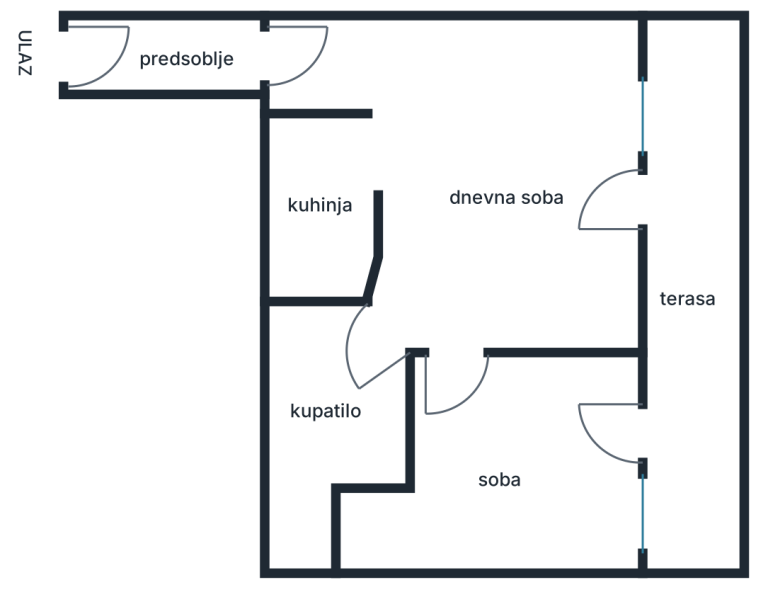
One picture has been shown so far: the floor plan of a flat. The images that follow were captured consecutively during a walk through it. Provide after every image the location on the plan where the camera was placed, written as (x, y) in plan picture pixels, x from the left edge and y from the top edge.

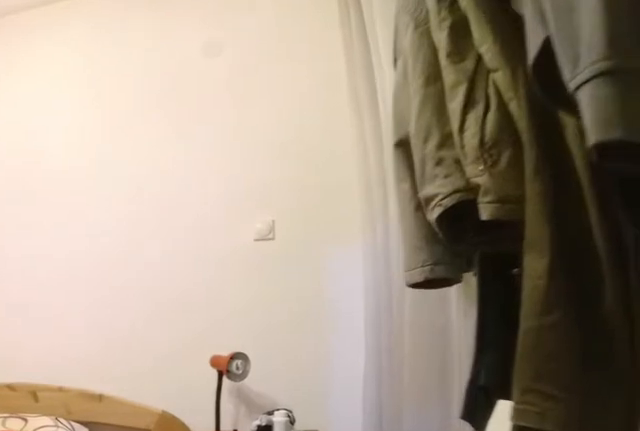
(451, 354)
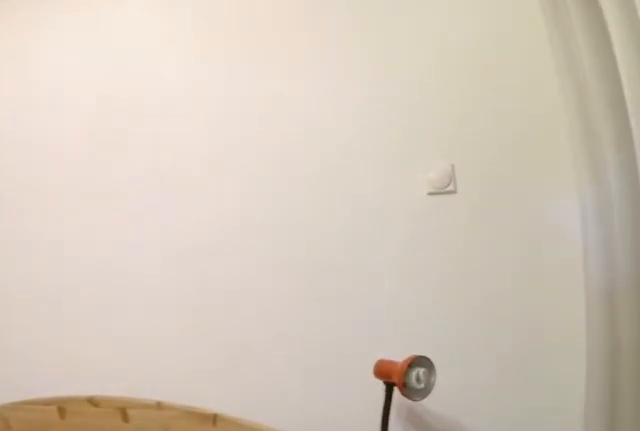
(447, 405)
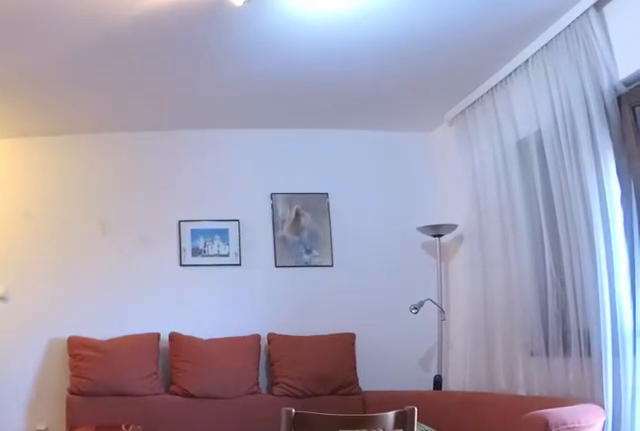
(453, 386)
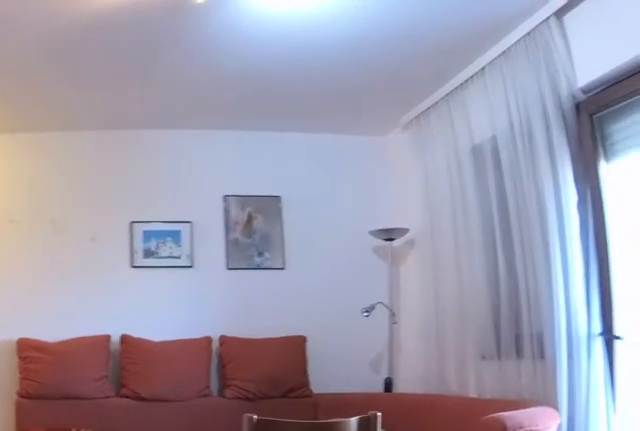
(453, 386)
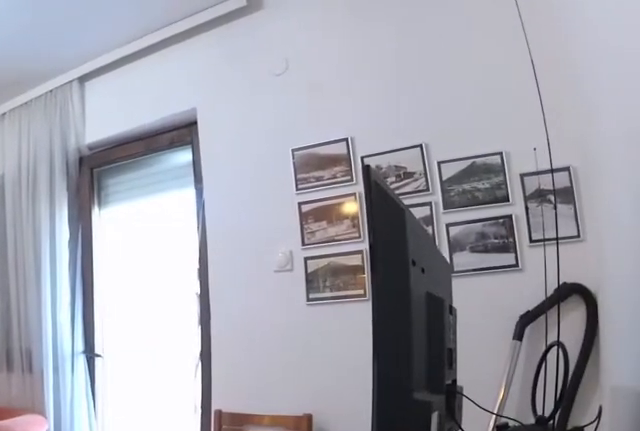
(459, 338)
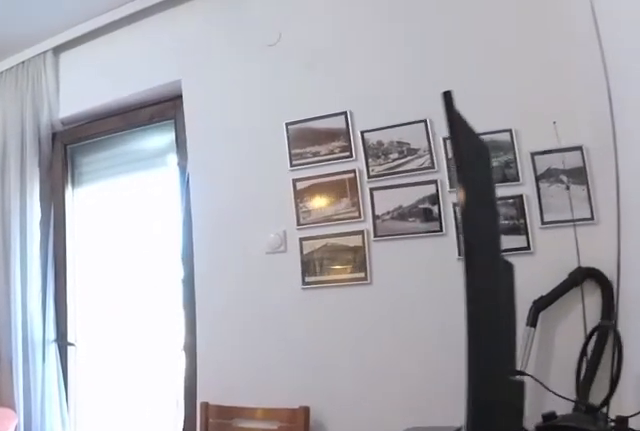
(485, 315)
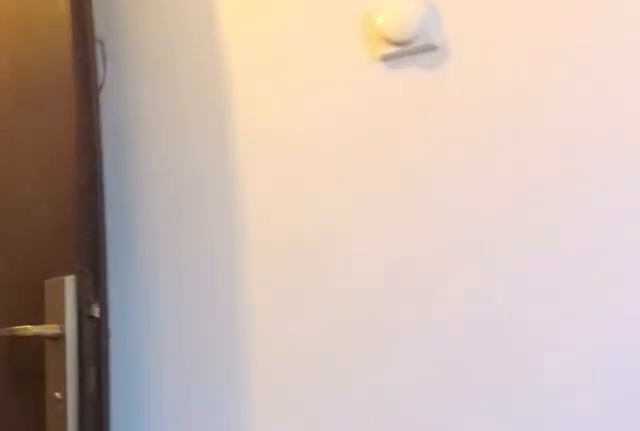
(394, 95)
